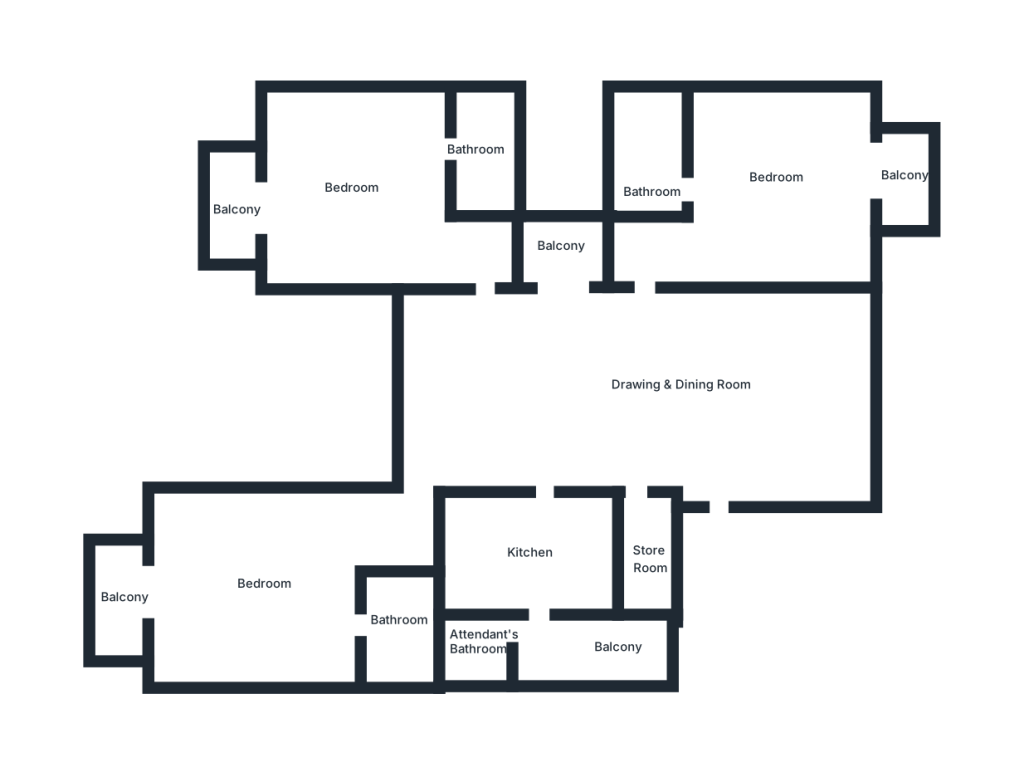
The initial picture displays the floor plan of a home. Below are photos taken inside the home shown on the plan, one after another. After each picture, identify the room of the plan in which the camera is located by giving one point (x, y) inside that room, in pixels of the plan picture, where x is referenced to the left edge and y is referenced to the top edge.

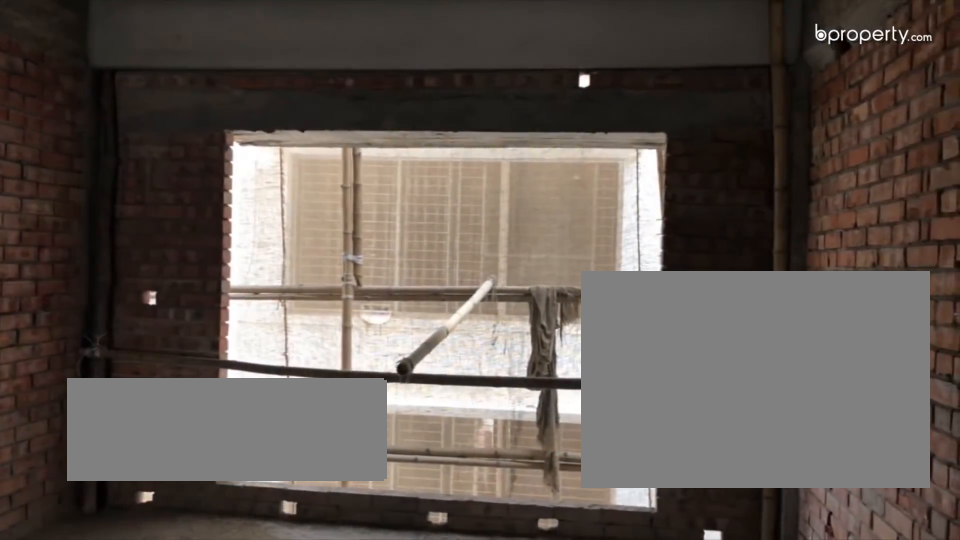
(708, 402)
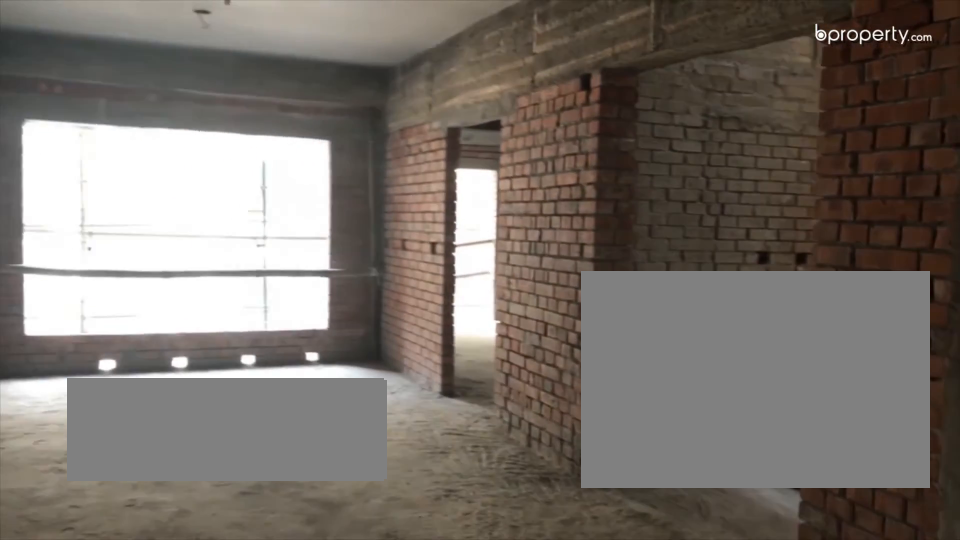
(708, 402)
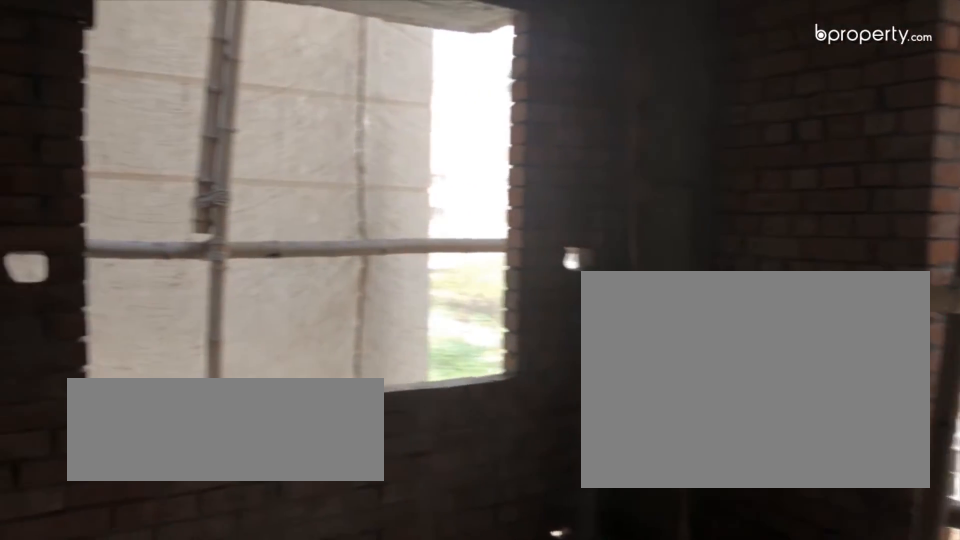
(779, 201)
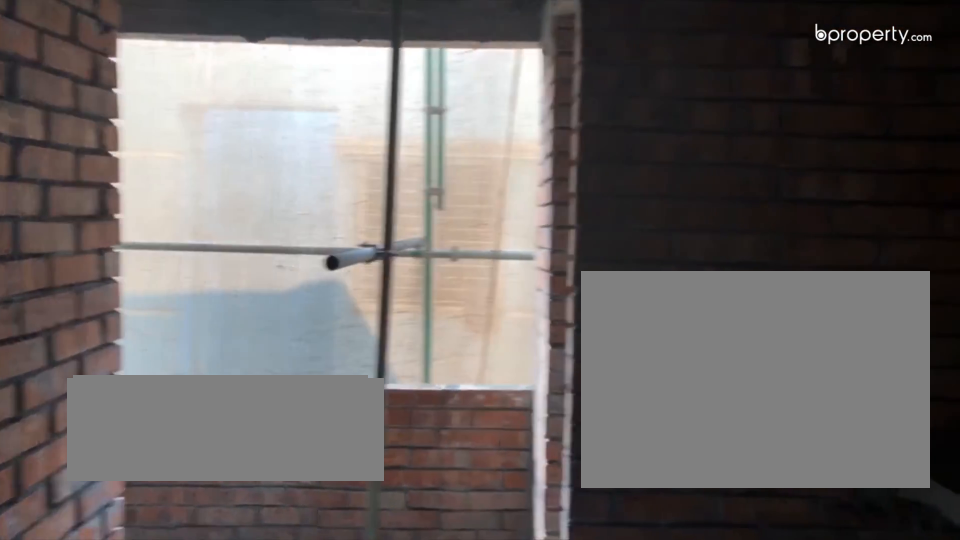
(541, 557)
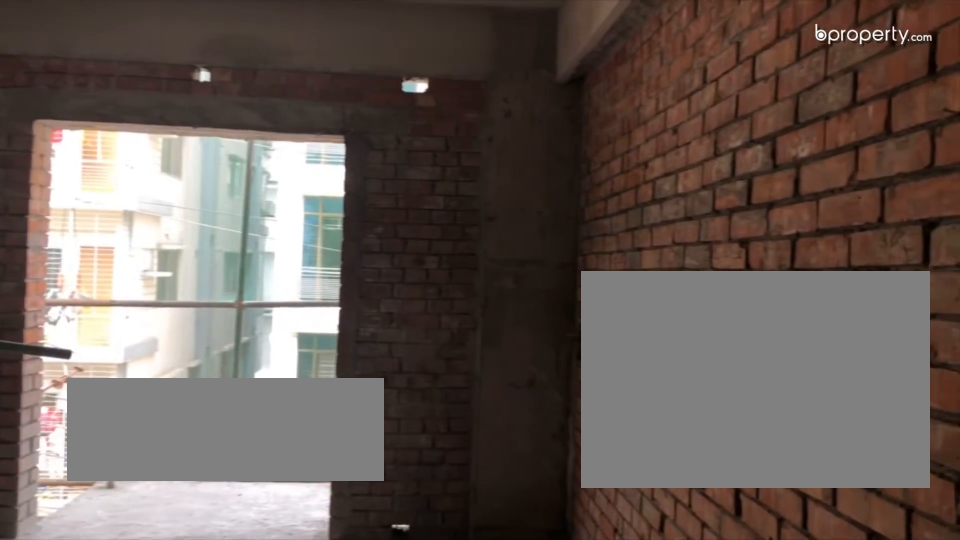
(272, 607)
